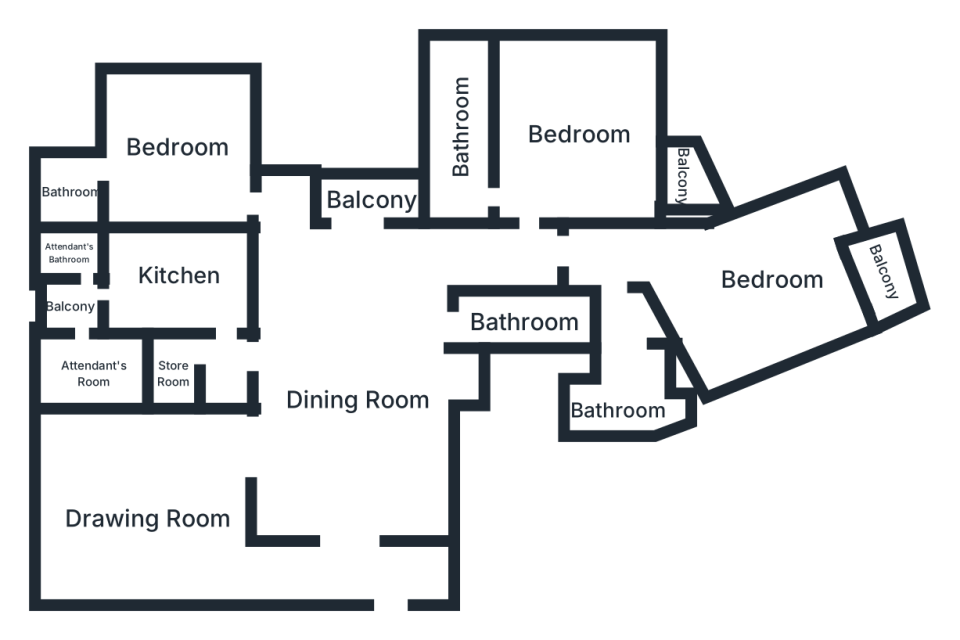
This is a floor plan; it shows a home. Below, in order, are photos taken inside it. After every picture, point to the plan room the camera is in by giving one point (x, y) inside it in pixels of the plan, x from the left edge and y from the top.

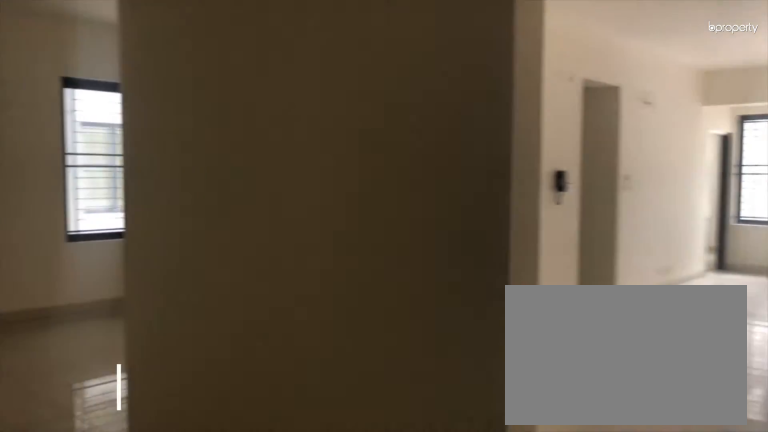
(391, 572)
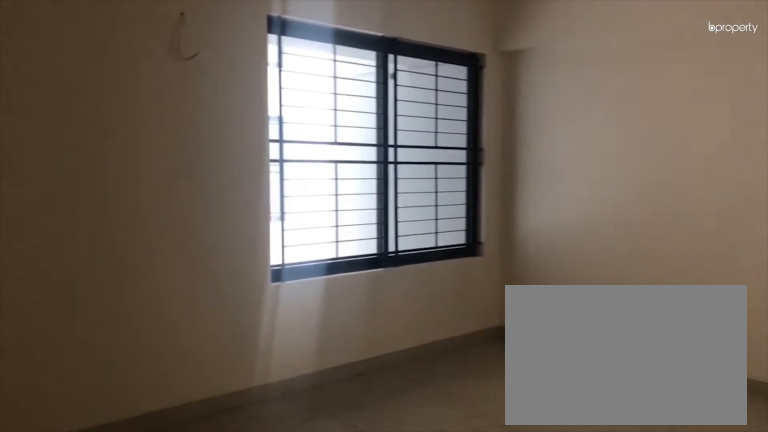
(152, 529)
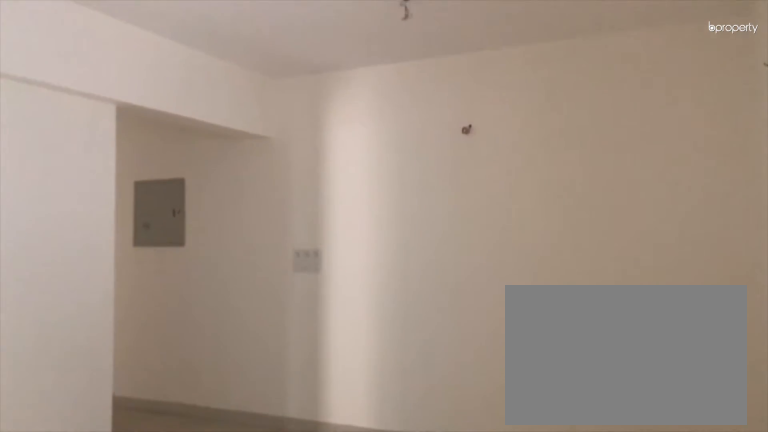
(152, 529)
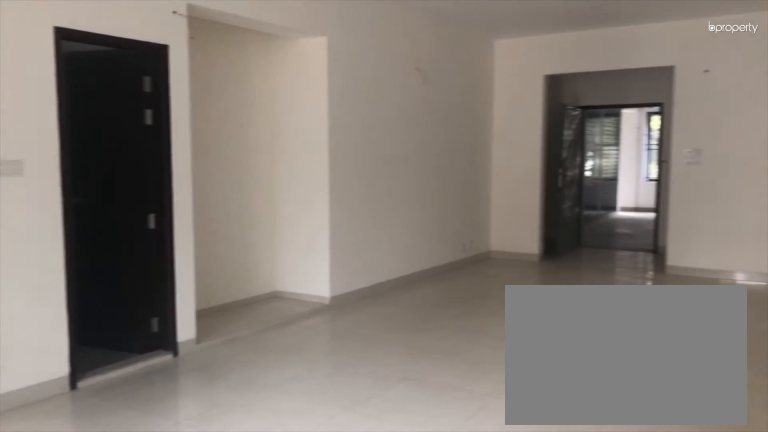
(359, 402)
